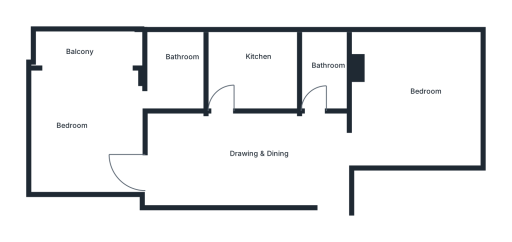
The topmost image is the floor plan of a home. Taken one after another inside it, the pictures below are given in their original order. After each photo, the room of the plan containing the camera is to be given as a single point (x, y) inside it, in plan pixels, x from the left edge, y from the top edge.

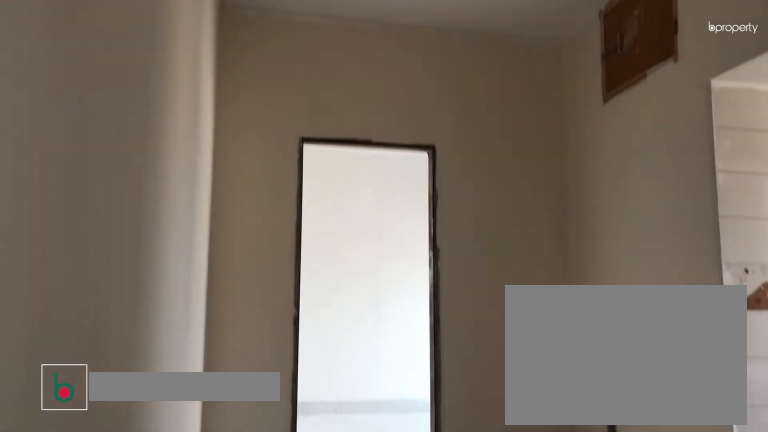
(273, 159)
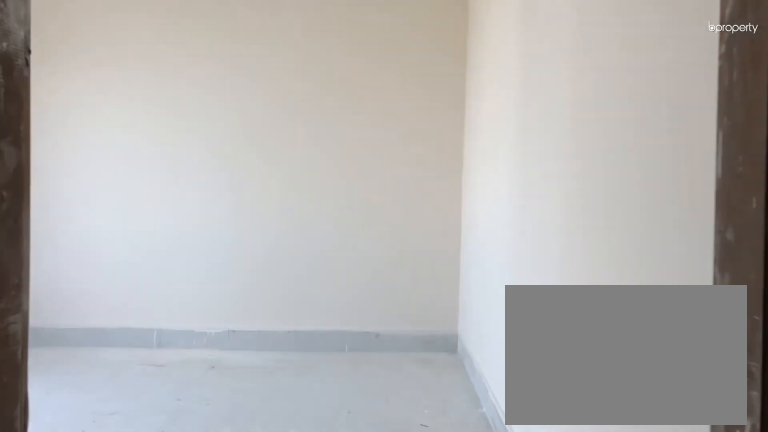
(384, 134)
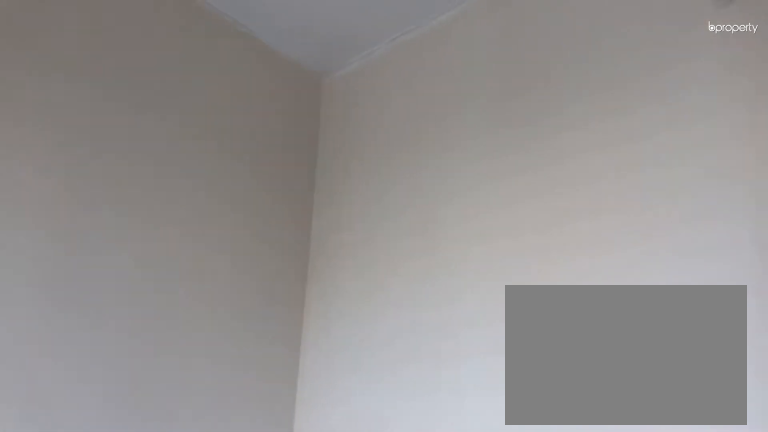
(412, 105)
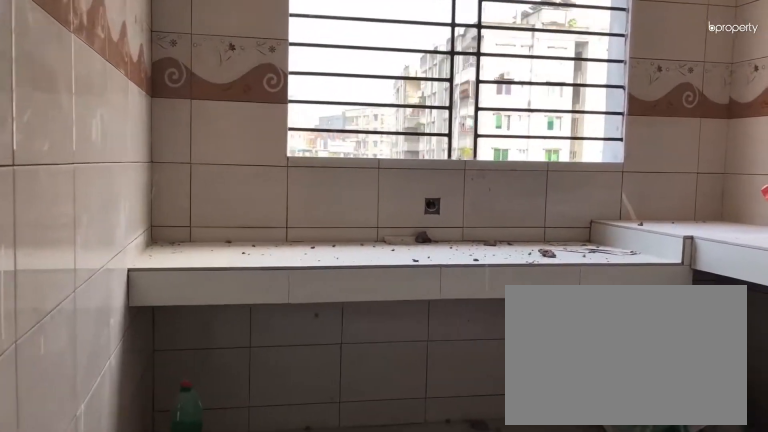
(250, 74)
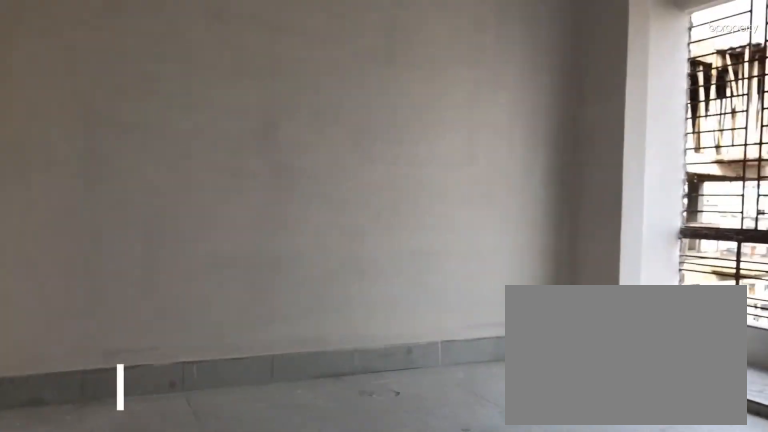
(85, 113)
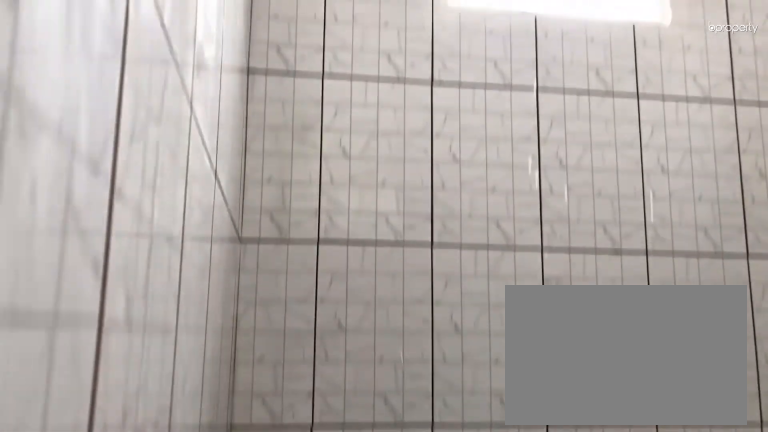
(181, 73)
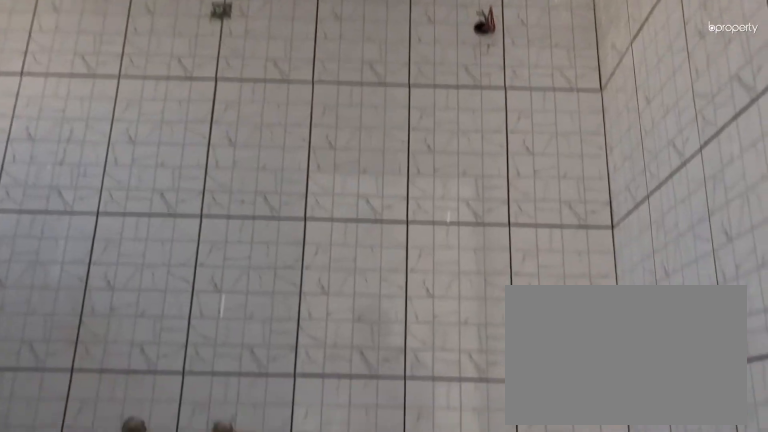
(181, 73)
